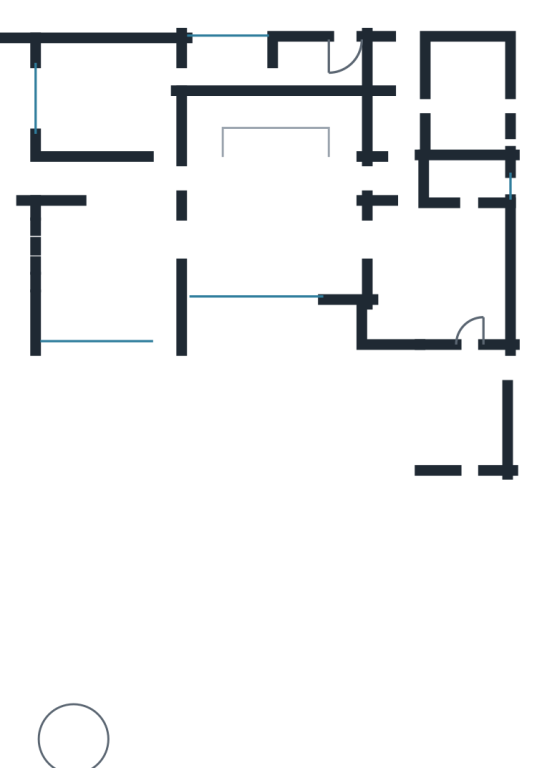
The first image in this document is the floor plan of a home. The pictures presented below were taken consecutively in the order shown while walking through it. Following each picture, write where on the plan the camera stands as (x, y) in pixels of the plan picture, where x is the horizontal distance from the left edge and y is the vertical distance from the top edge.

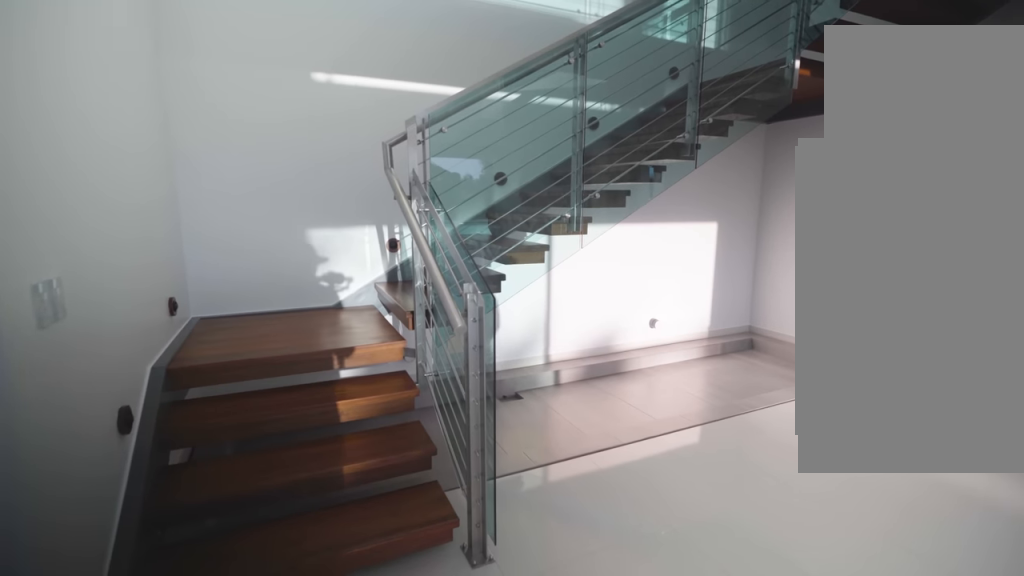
(207, 164)
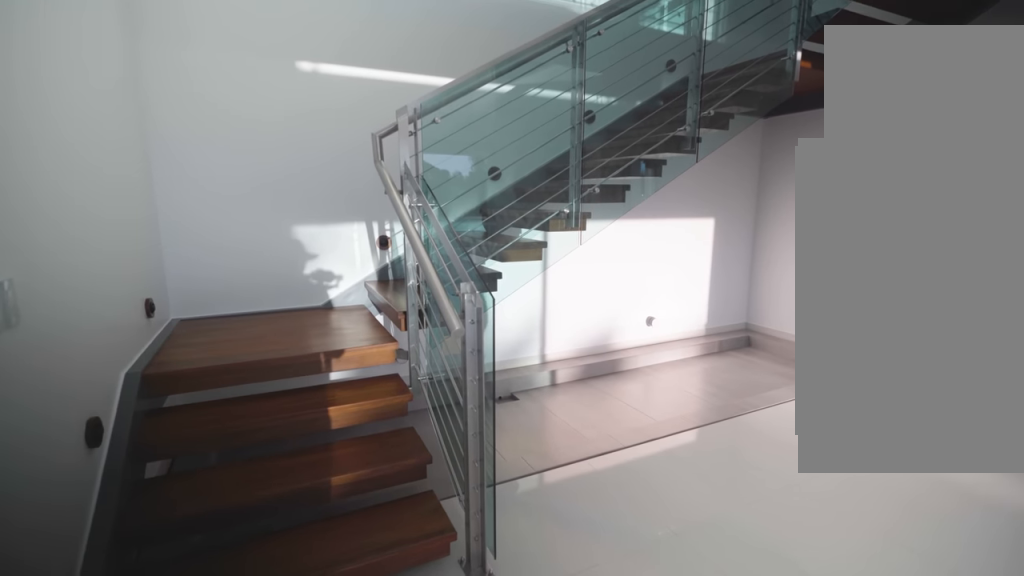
(207, 159)
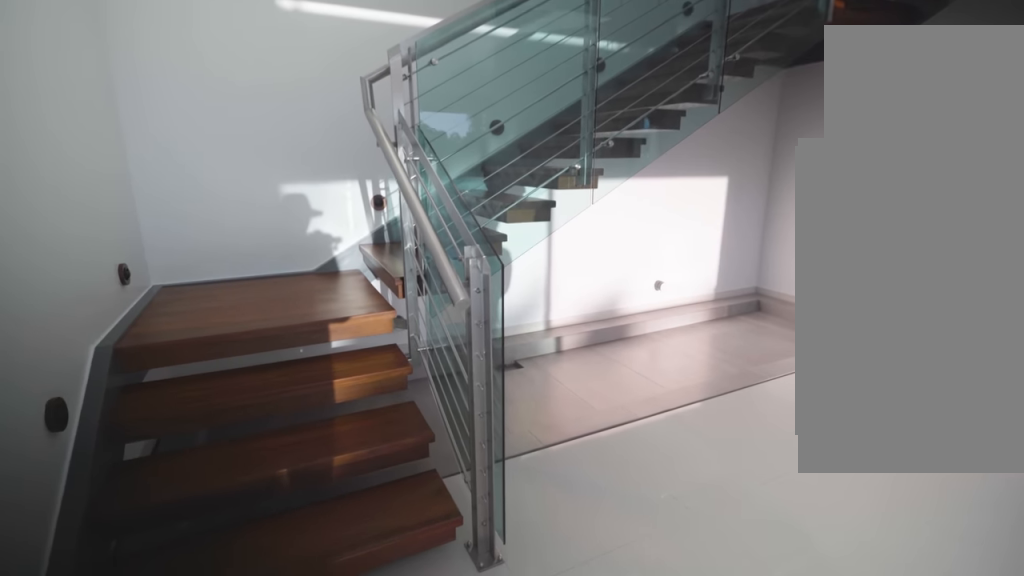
(207, 158)
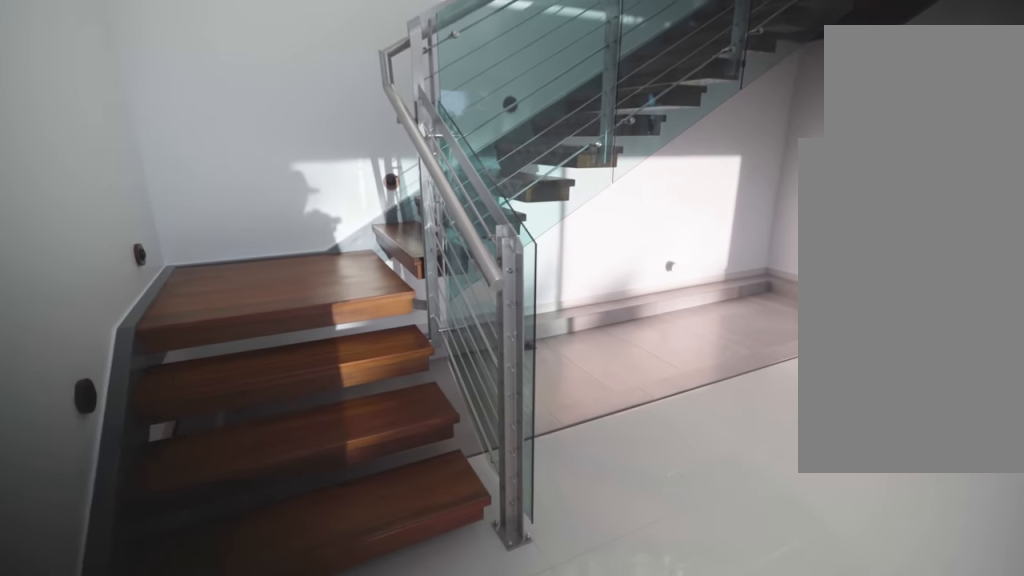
(207, 158)
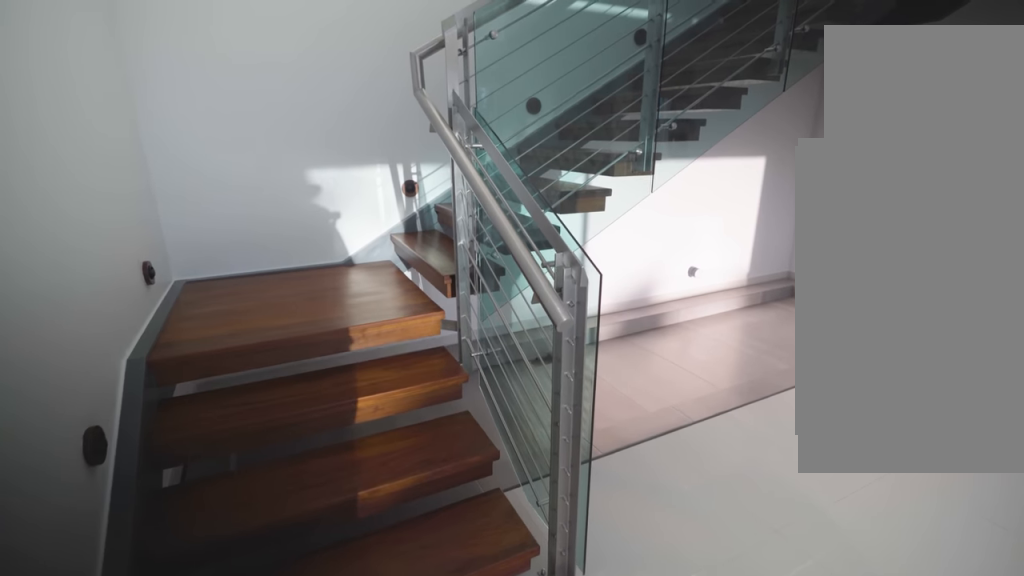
(207, 158)
